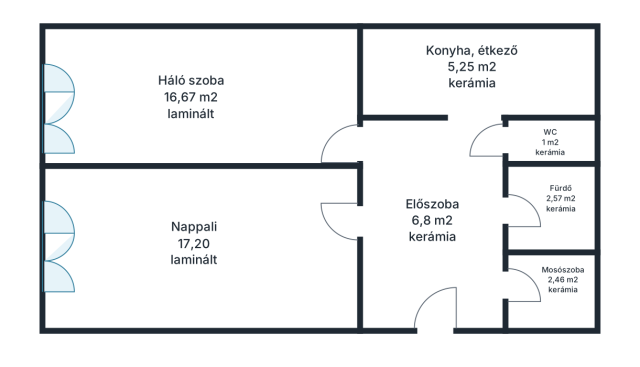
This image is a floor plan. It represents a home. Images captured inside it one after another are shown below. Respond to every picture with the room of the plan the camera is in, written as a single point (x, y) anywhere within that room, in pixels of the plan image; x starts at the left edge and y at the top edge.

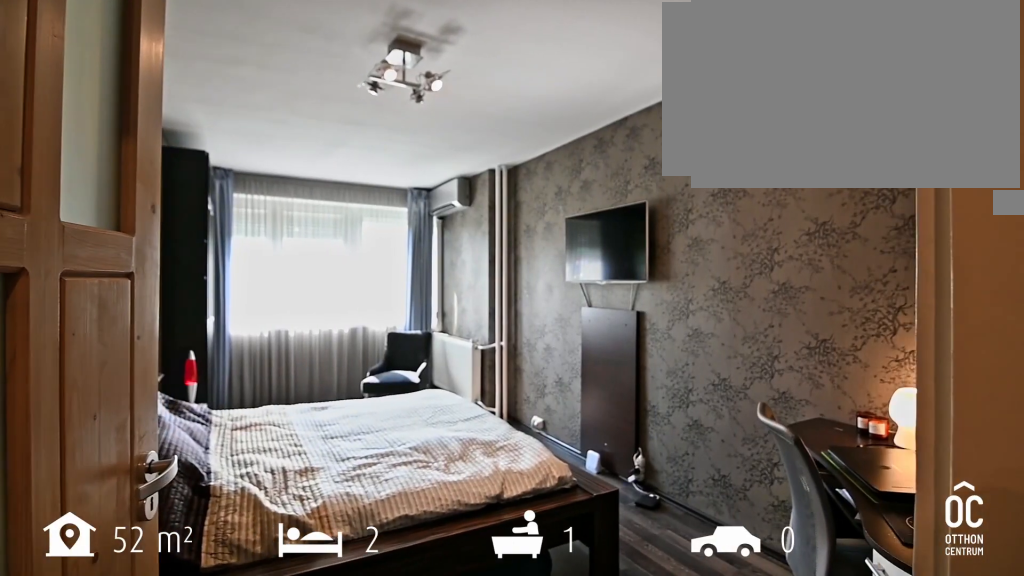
(192, 97)
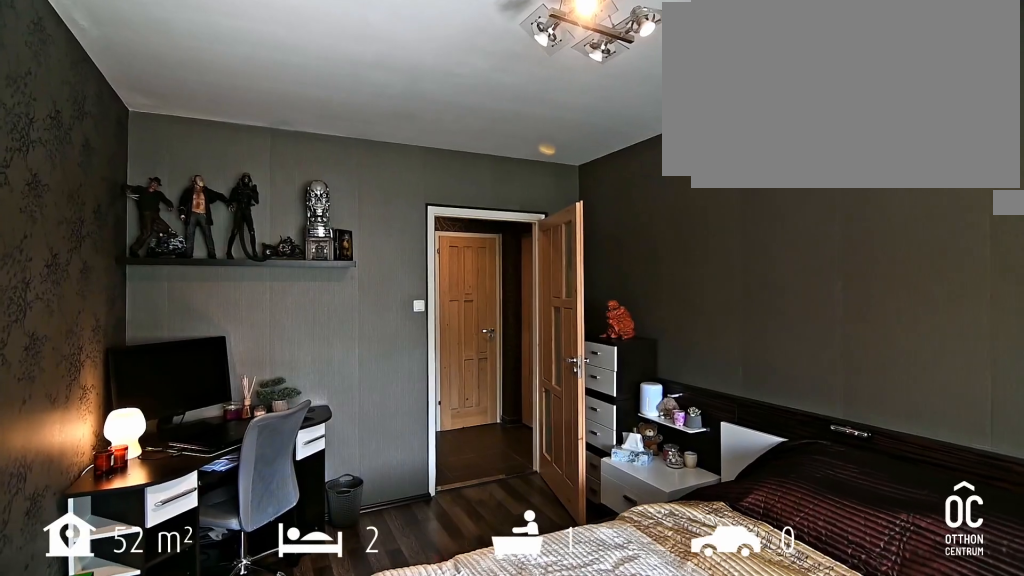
(192, 97)
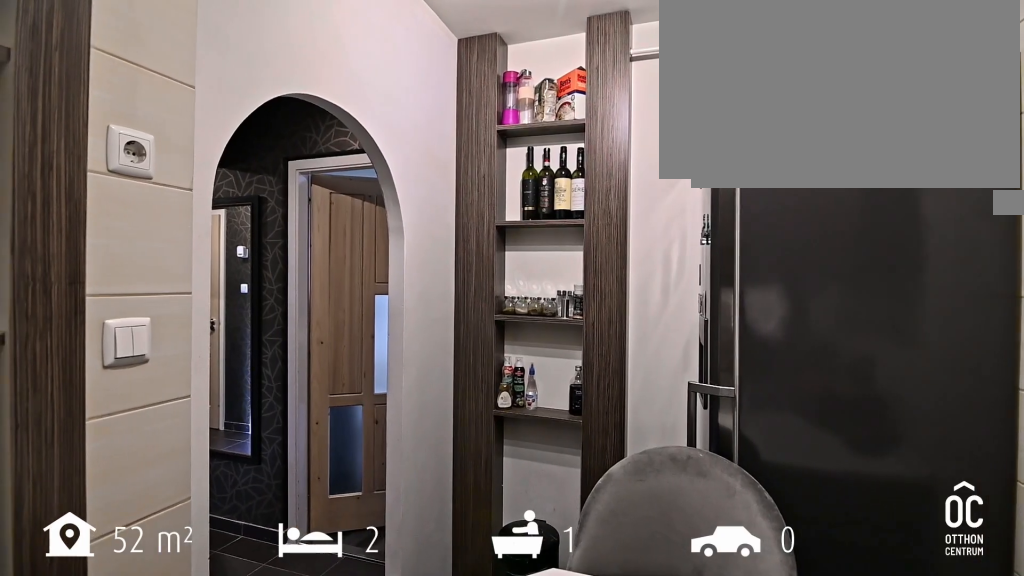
(470, 65)
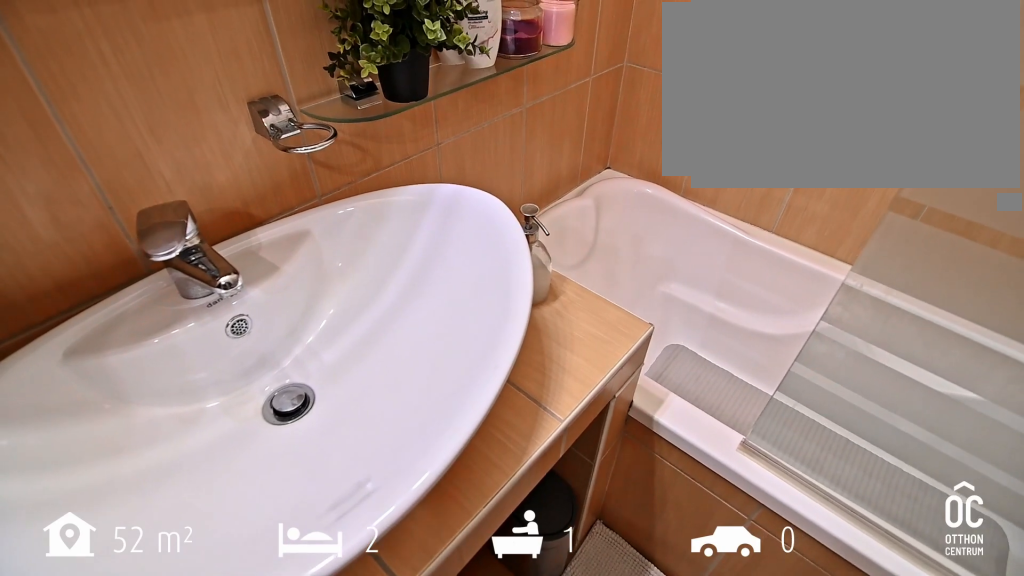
(550, 211)
